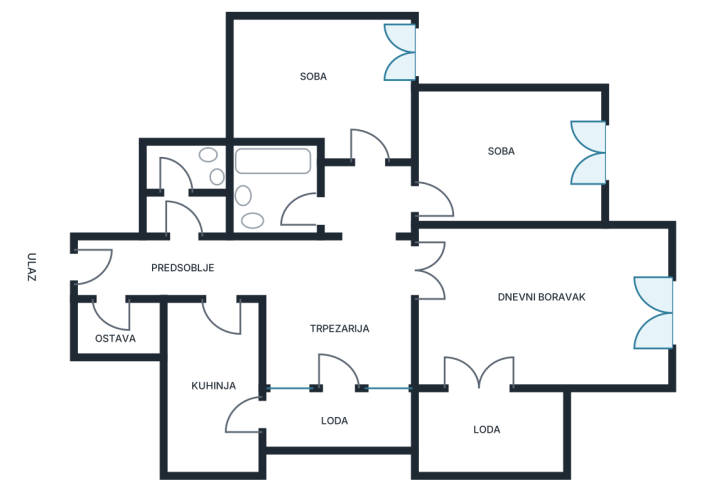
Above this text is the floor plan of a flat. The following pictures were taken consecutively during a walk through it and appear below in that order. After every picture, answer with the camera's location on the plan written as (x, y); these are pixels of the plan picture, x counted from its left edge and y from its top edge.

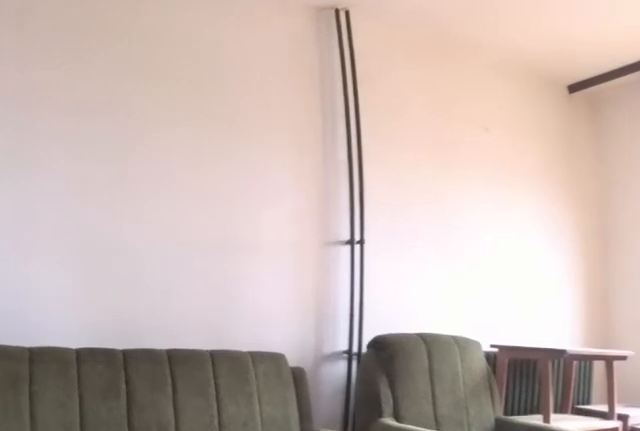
(499, 344)
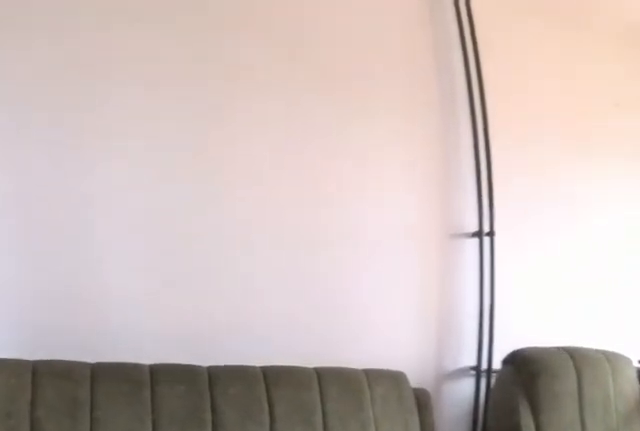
(500, 326)
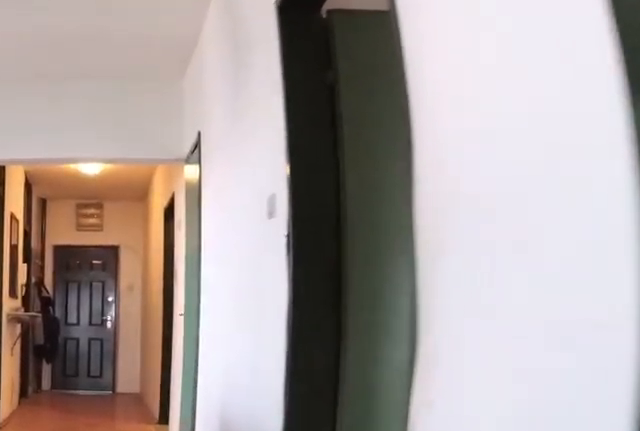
(440, 279)
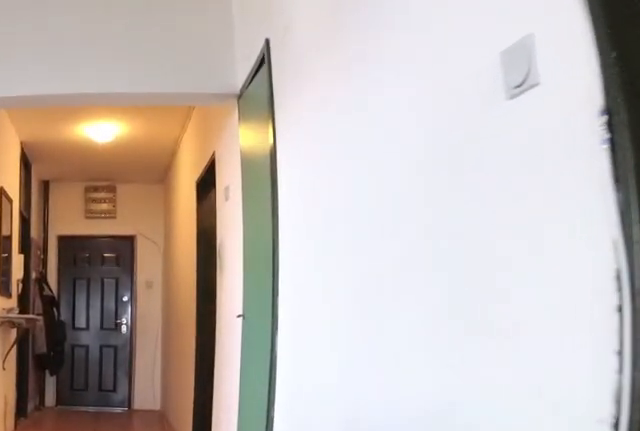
(399, 281)
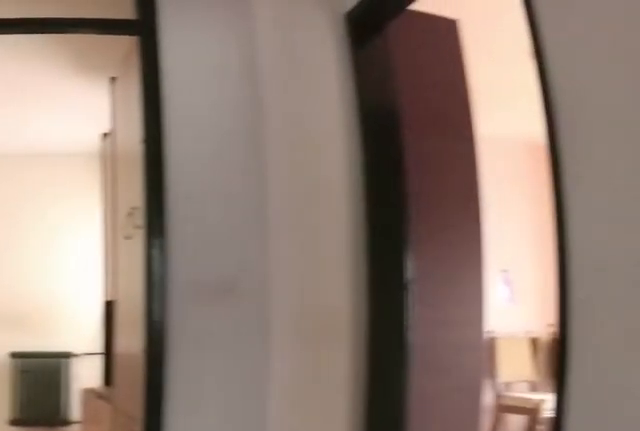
(374, 280)
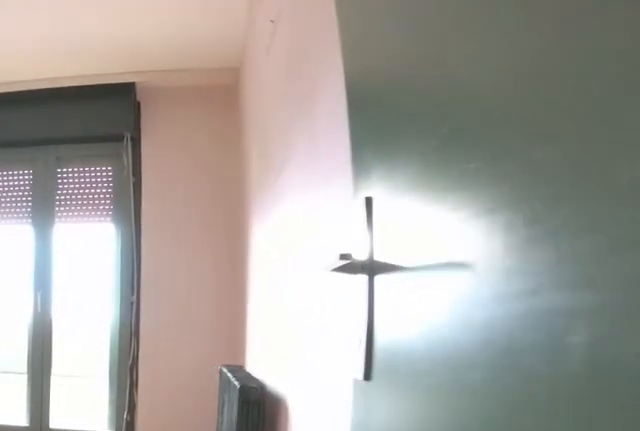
(394, 210)
